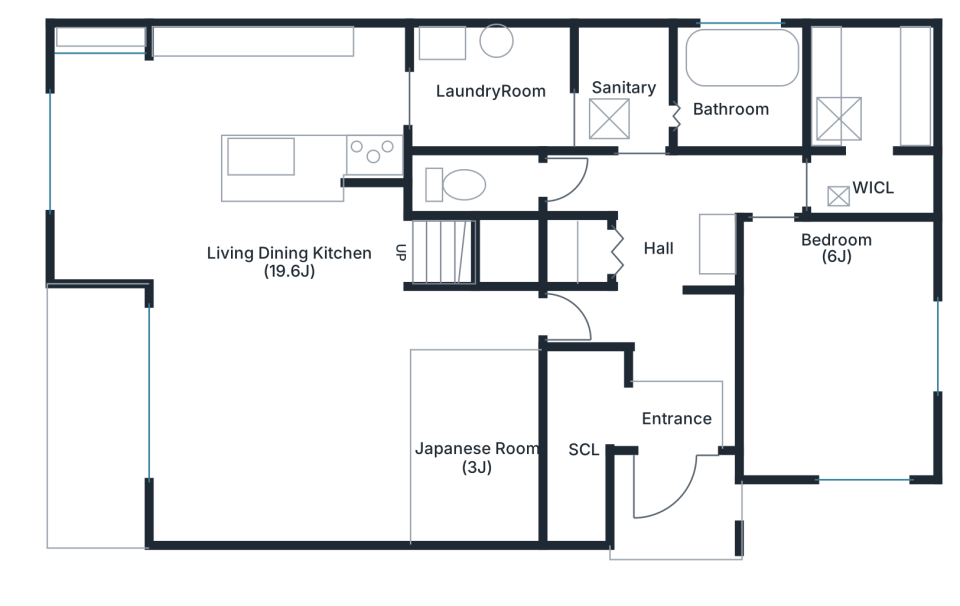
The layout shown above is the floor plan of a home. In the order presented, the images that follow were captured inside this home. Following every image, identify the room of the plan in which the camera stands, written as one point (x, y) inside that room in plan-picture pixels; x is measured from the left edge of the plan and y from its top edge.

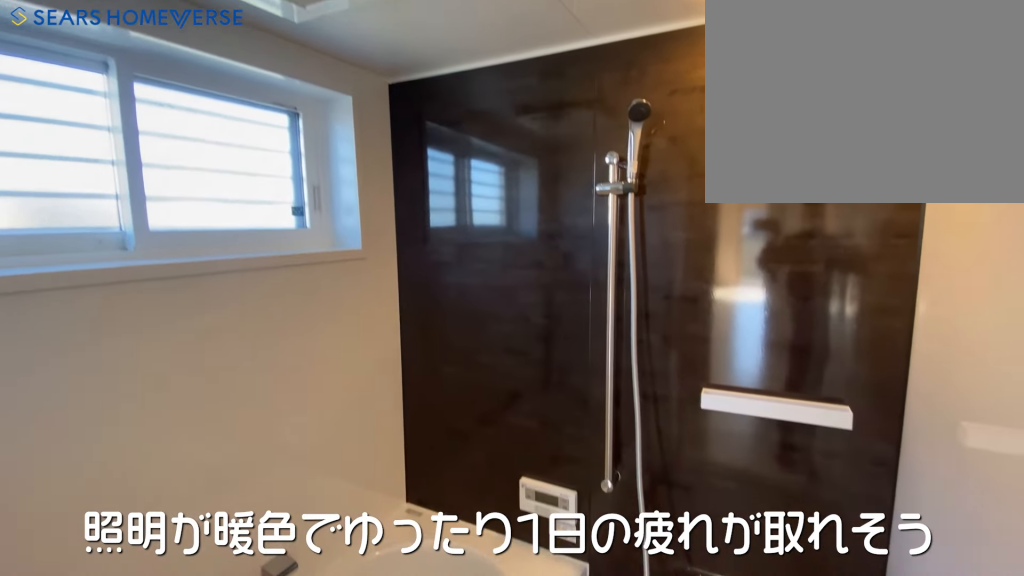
(746, 95)
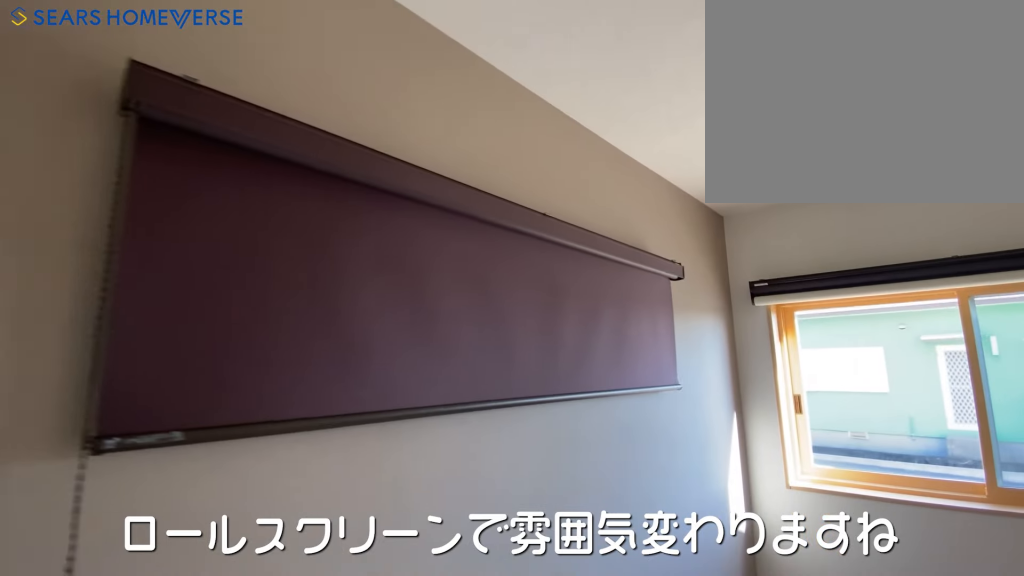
(842, 350)
